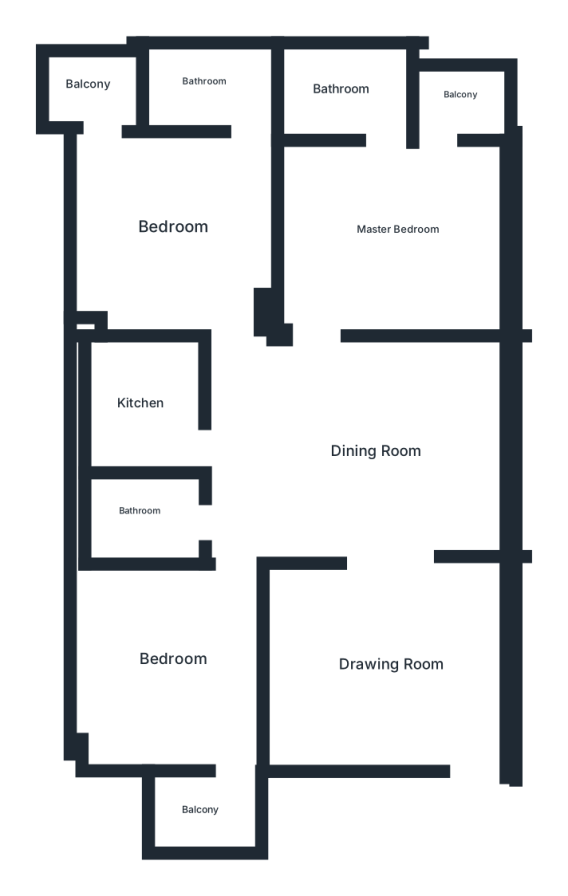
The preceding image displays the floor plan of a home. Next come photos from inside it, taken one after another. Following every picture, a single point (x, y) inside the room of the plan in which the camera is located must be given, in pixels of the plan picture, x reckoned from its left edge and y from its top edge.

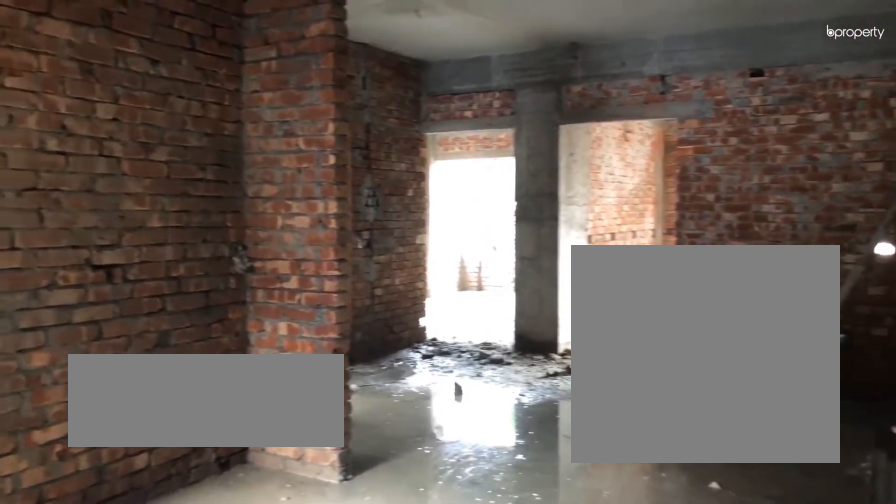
(393, 670)
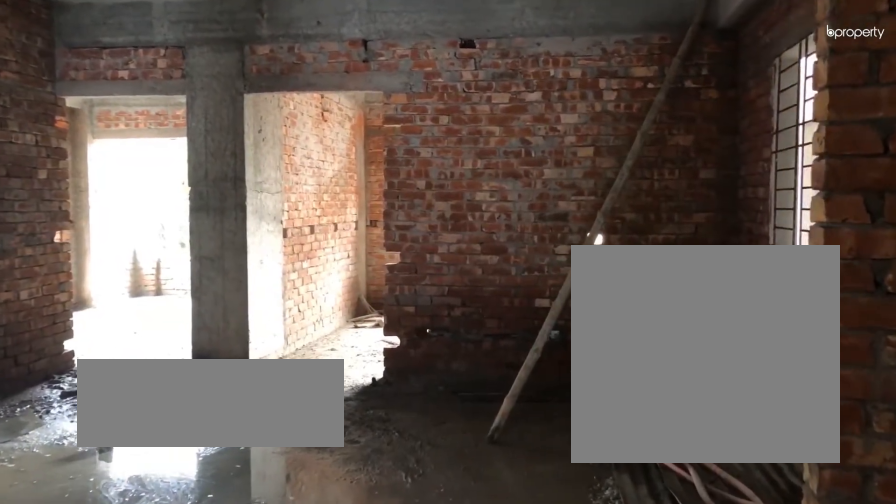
(377, 451)
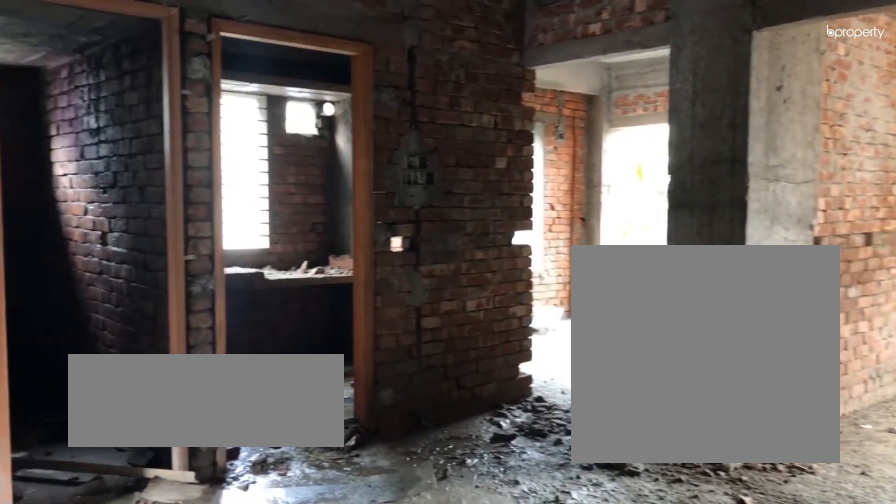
(377, 451)
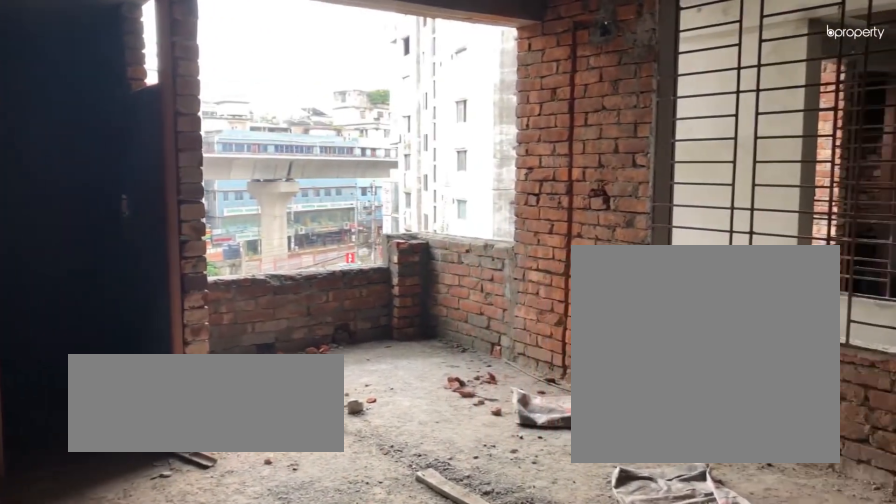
(399, 229)
